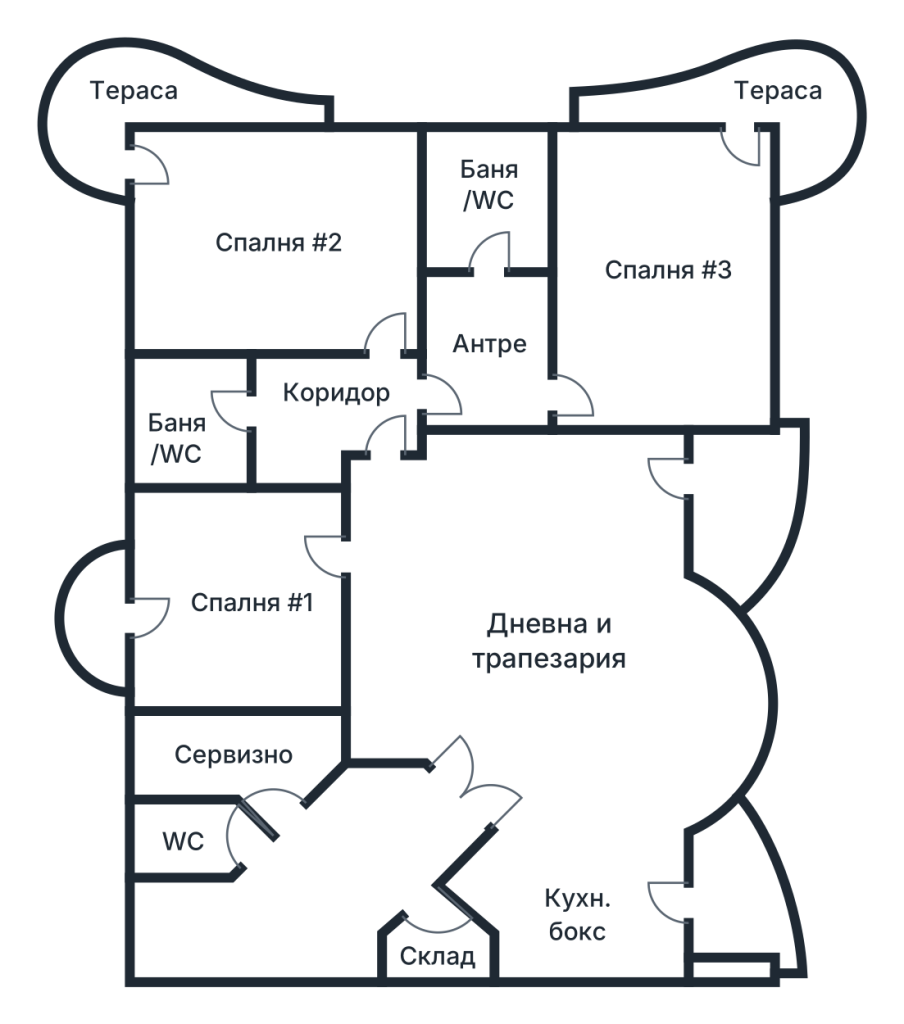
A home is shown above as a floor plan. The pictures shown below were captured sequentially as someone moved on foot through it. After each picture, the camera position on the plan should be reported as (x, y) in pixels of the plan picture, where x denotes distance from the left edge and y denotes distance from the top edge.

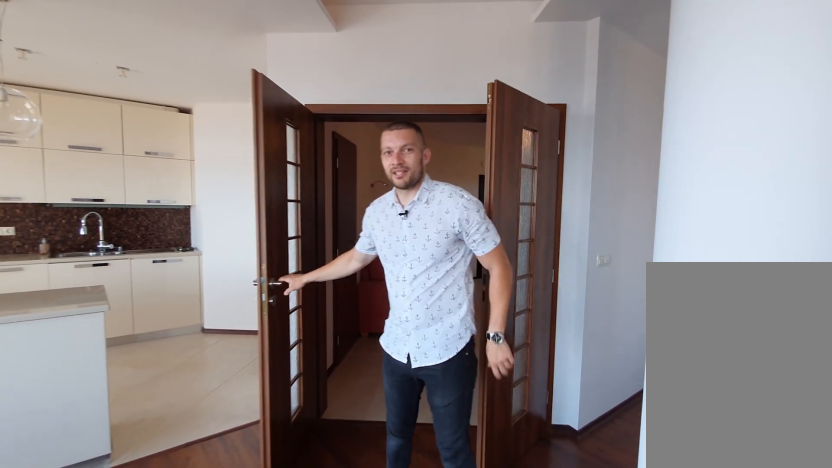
(587, 725)
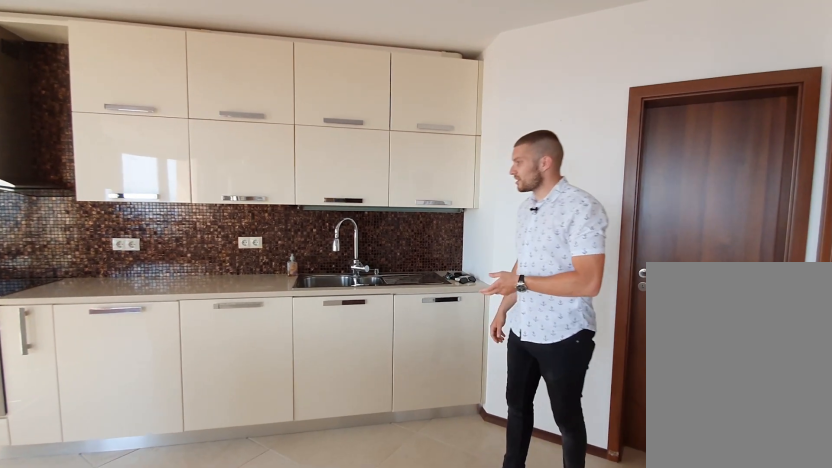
(587, 890)
